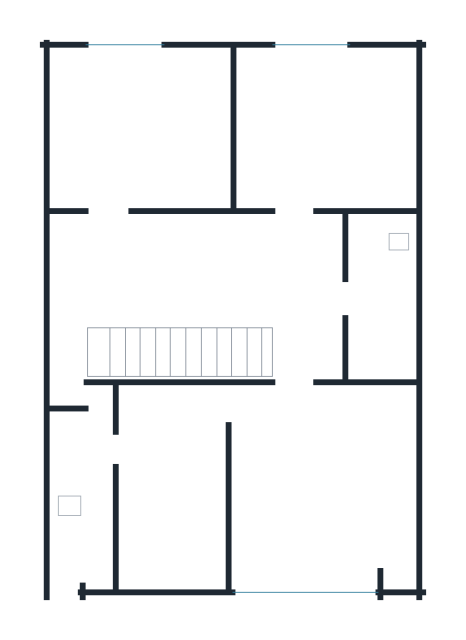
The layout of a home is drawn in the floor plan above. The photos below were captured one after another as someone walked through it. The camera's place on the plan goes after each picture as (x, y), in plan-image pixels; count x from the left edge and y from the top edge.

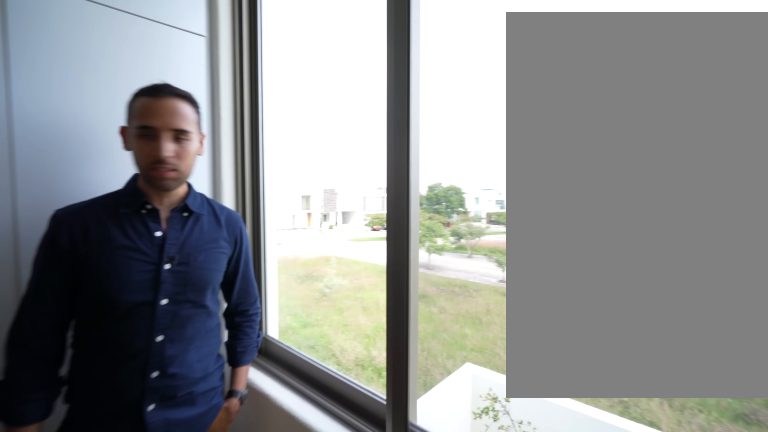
(175, 99)
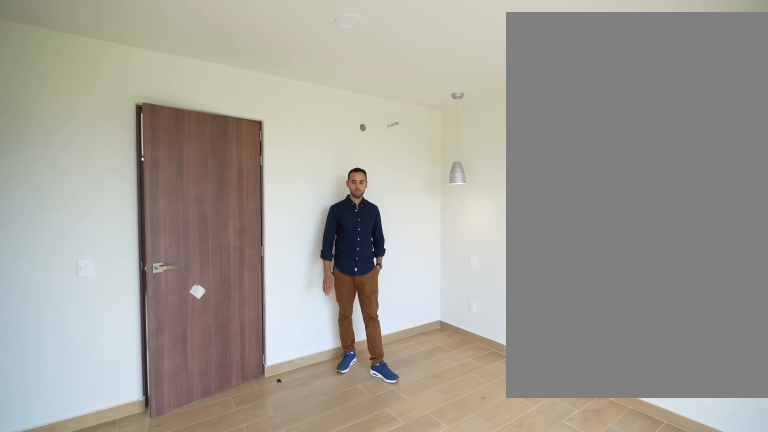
(252, 568)
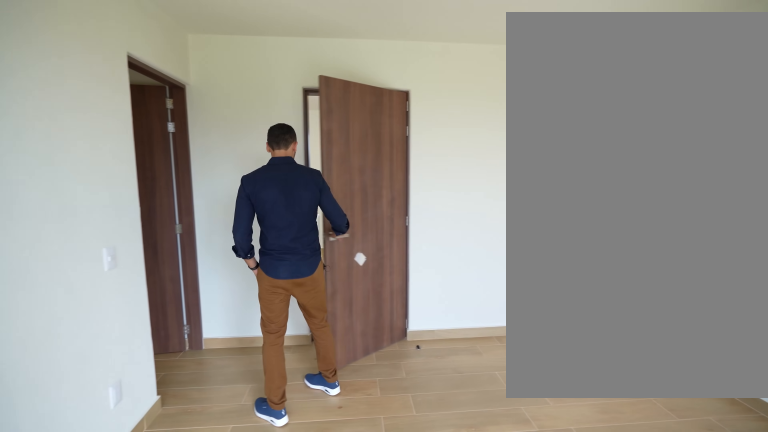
(251, 567)
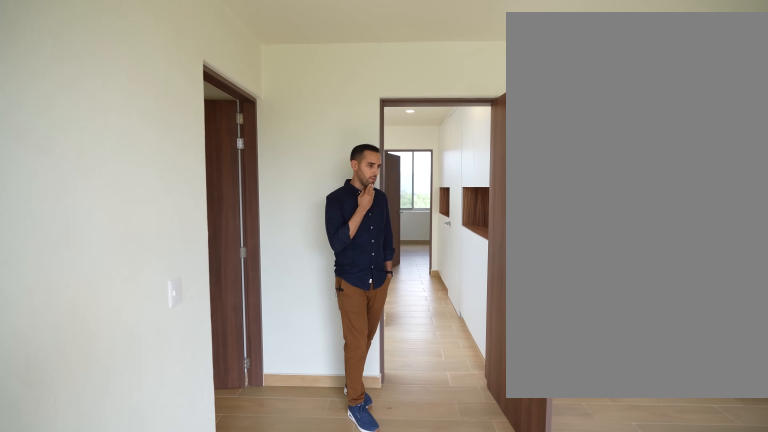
(284, 574)
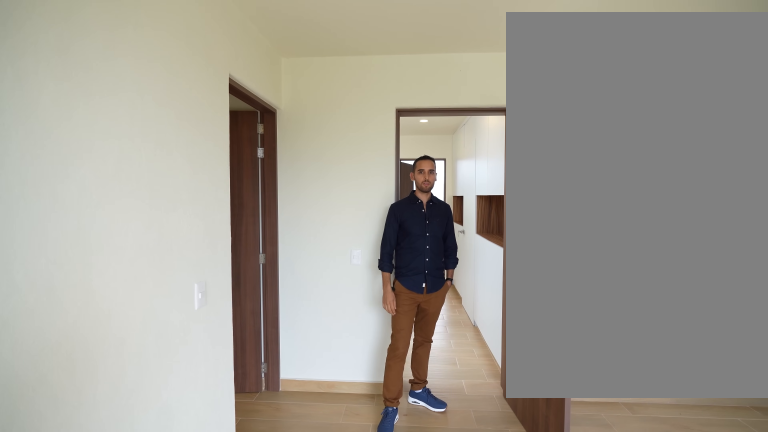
(284, 574)
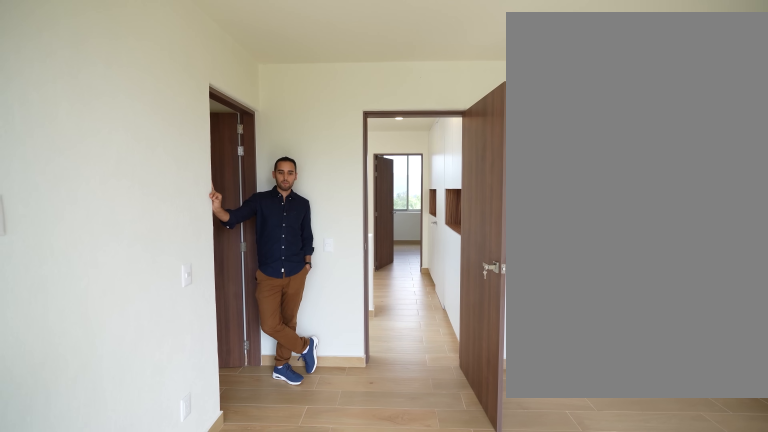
(287, 574)
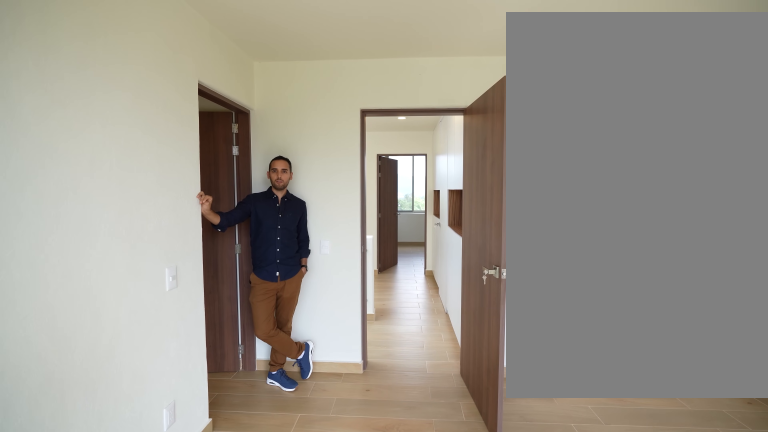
(288, 573)
